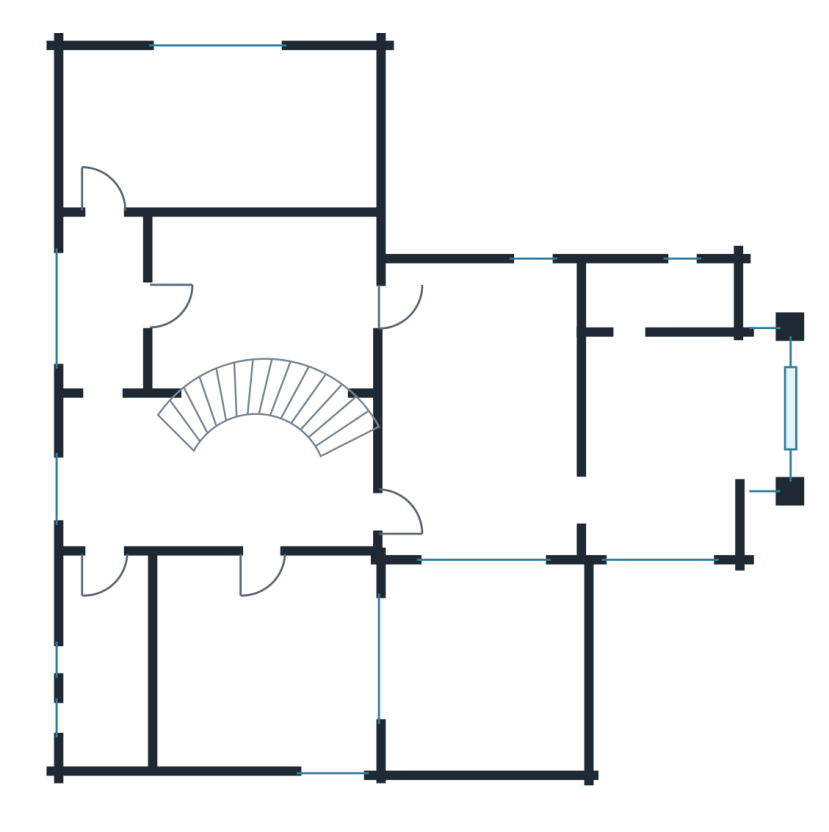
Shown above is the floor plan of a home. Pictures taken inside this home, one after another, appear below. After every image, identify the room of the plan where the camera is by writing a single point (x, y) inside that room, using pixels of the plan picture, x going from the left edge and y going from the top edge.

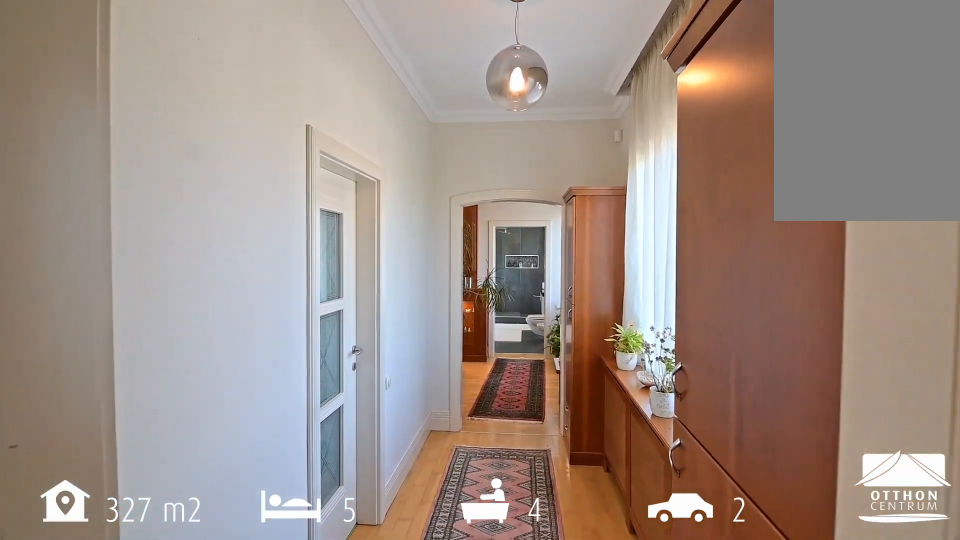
(220, 131)
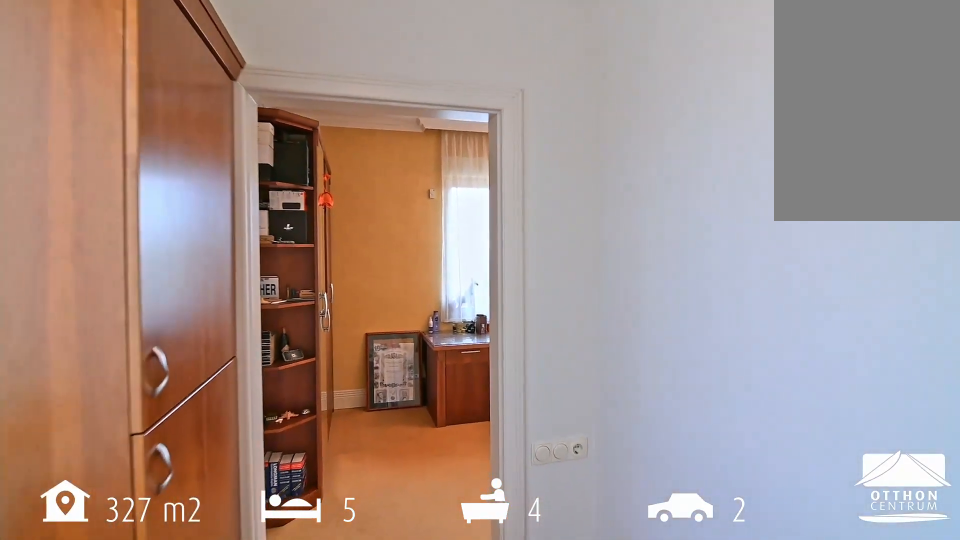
(103, 303)
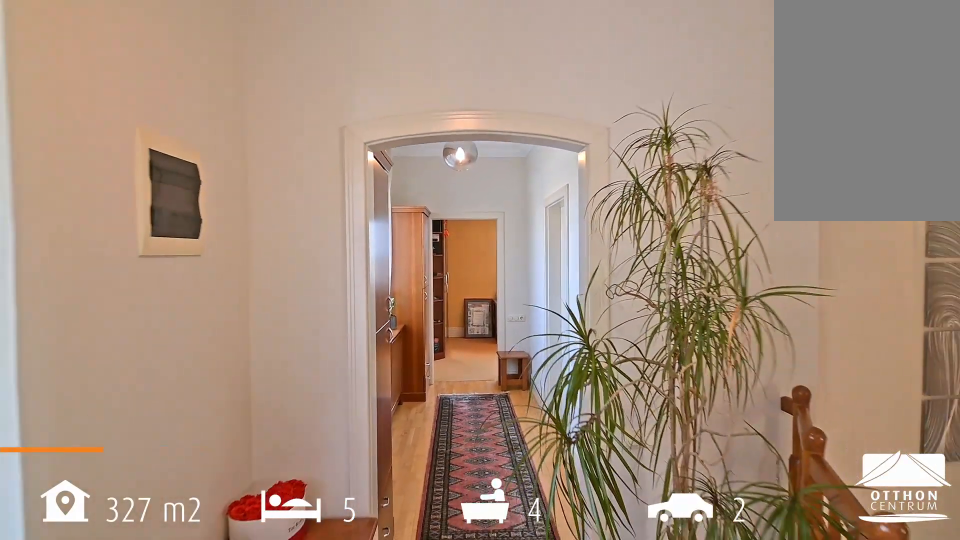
(117, 475)
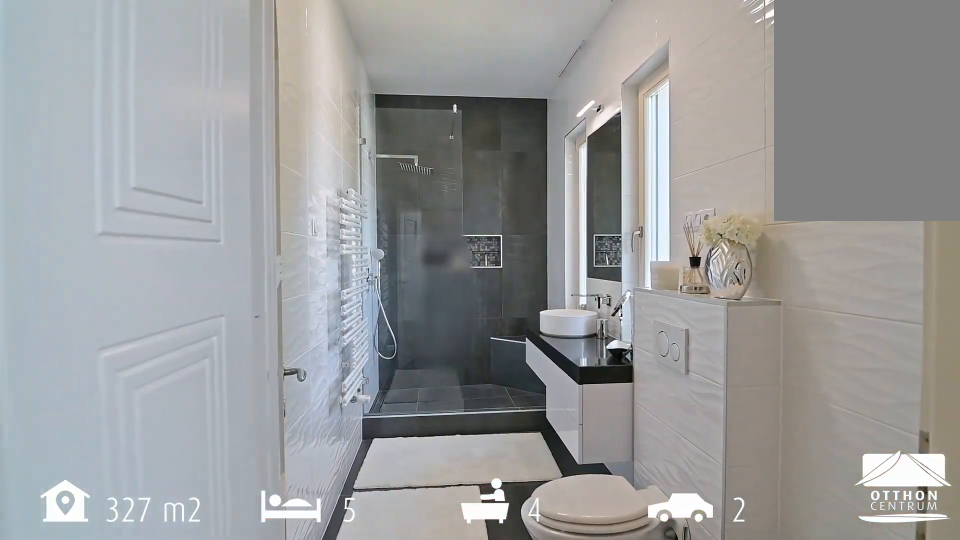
(110, 667)
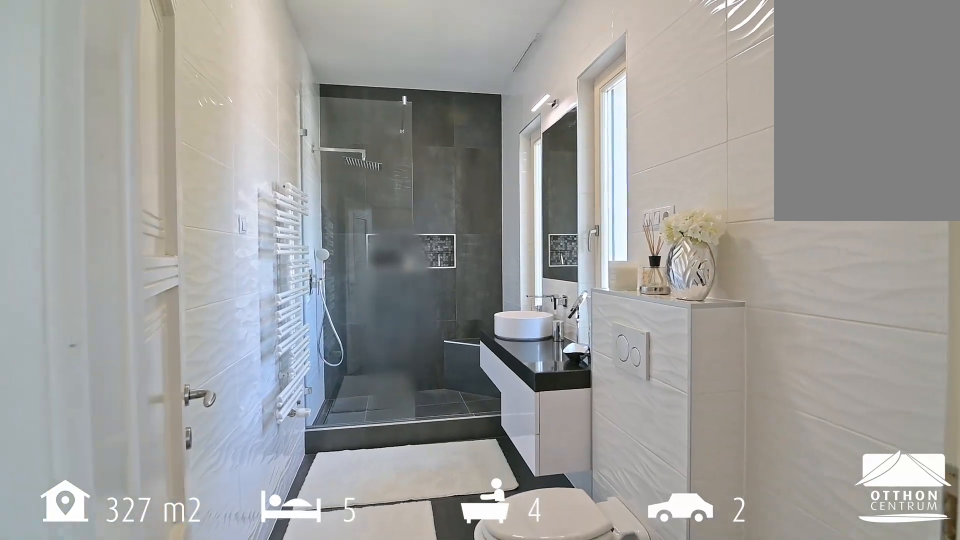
(110, 668)
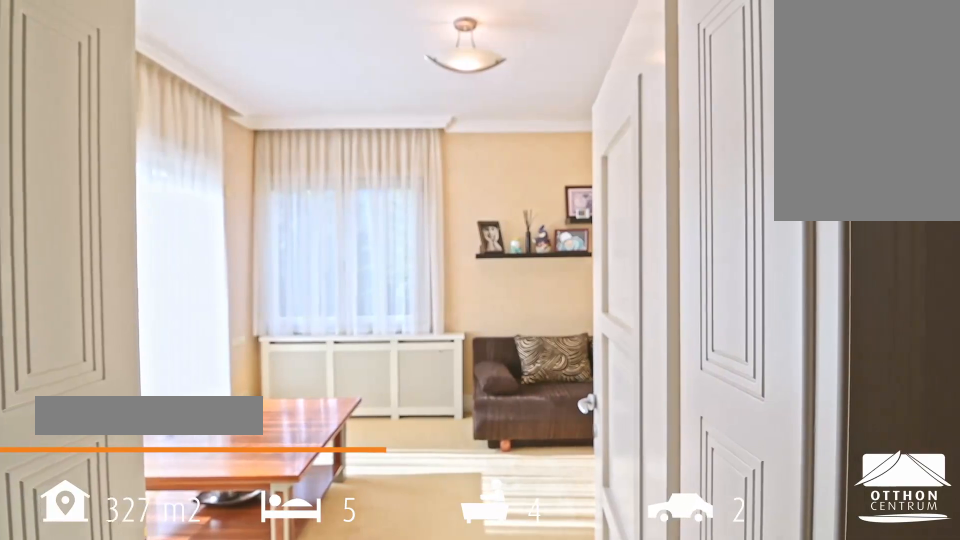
(261, 668)
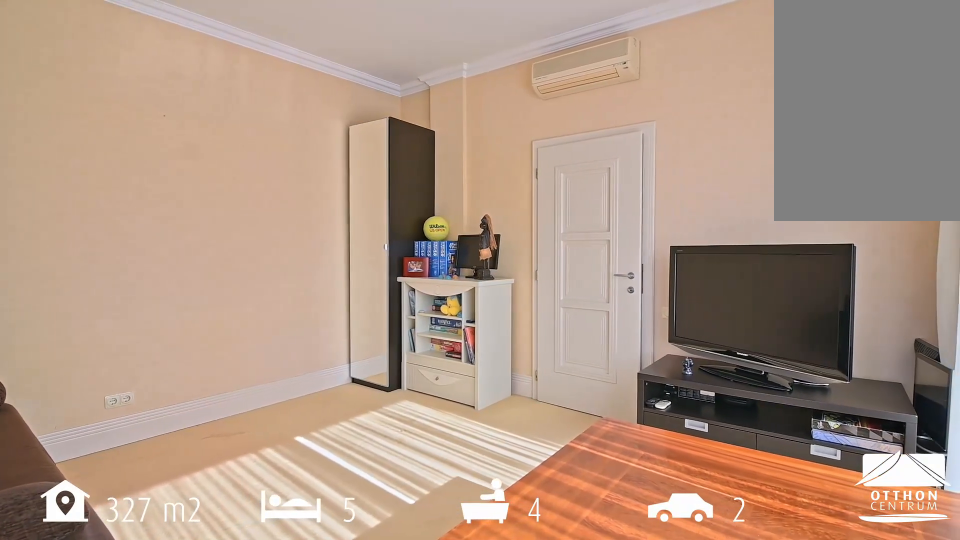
(261, 668)
